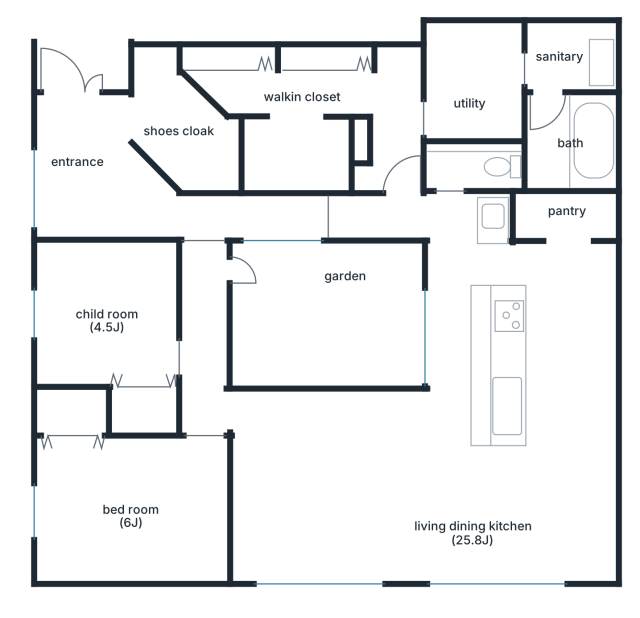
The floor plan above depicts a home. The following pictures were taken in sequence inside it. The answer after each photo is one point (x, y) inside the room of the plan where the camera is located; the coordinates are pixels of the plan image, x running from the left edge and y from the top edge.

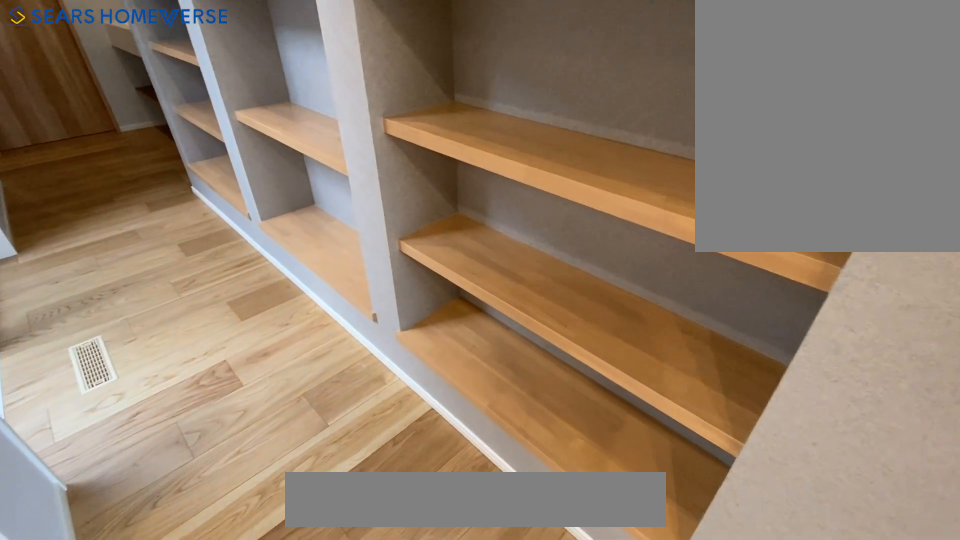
(563, 365)
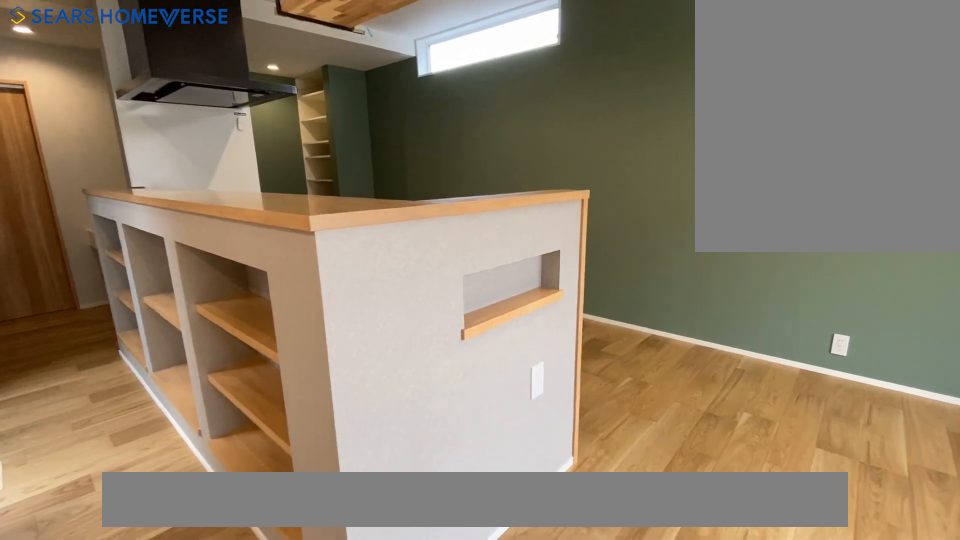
(564, 365)
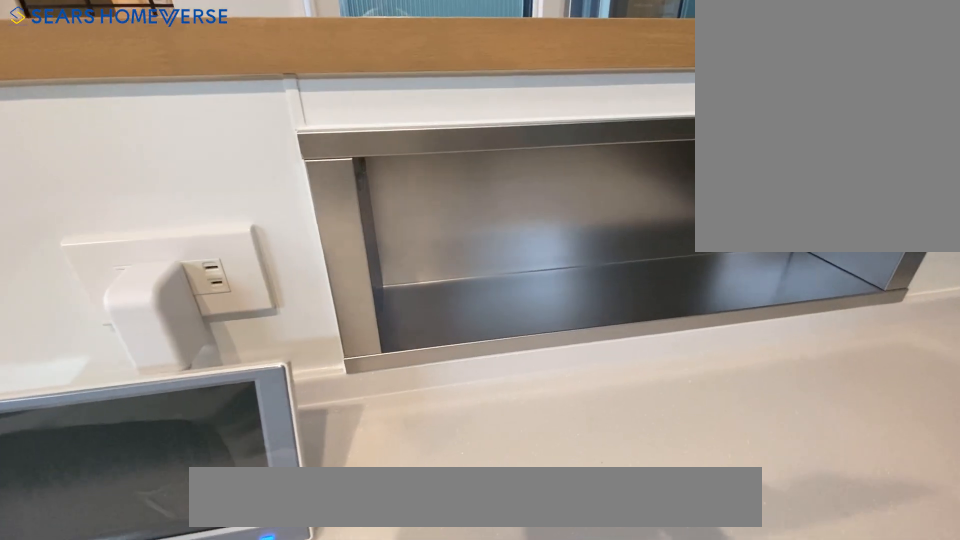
(564, 365)
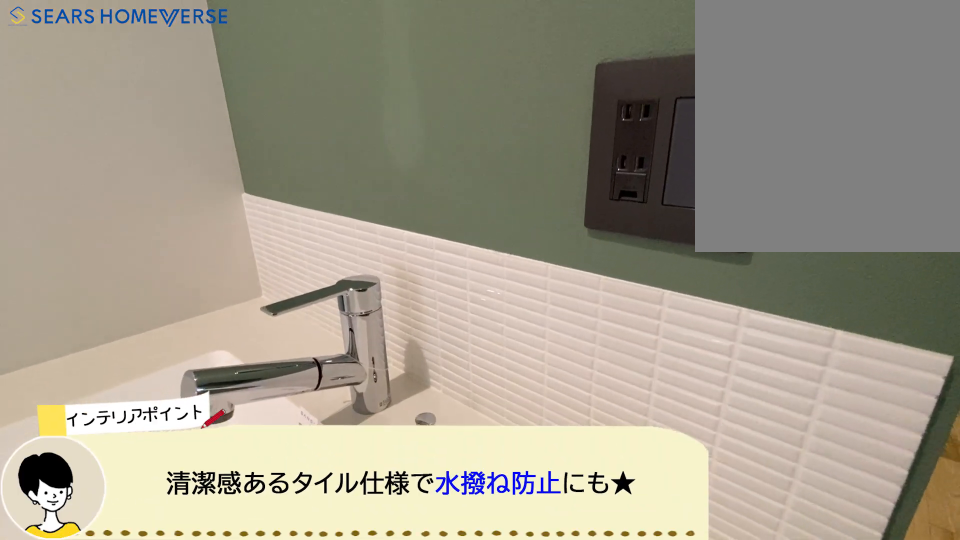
(447, 220)
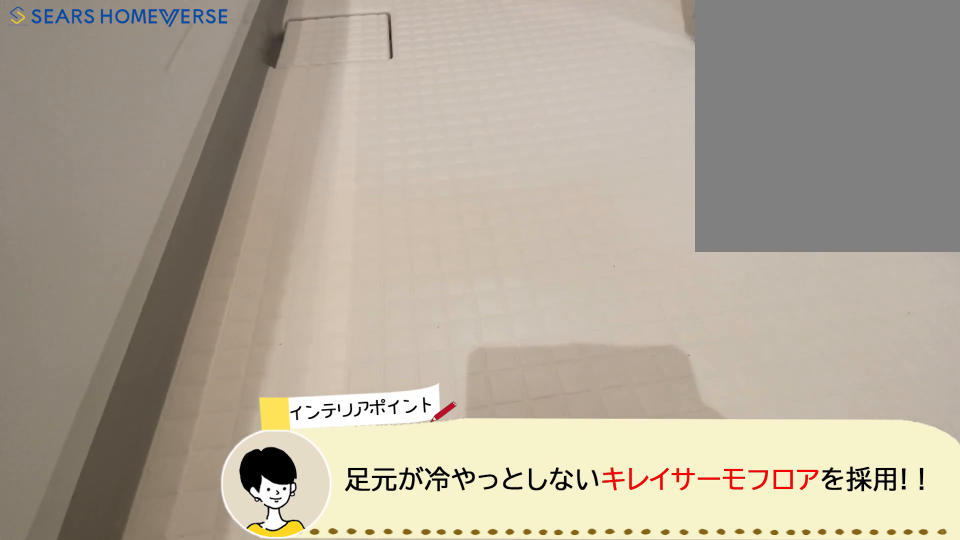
(571, 103)
